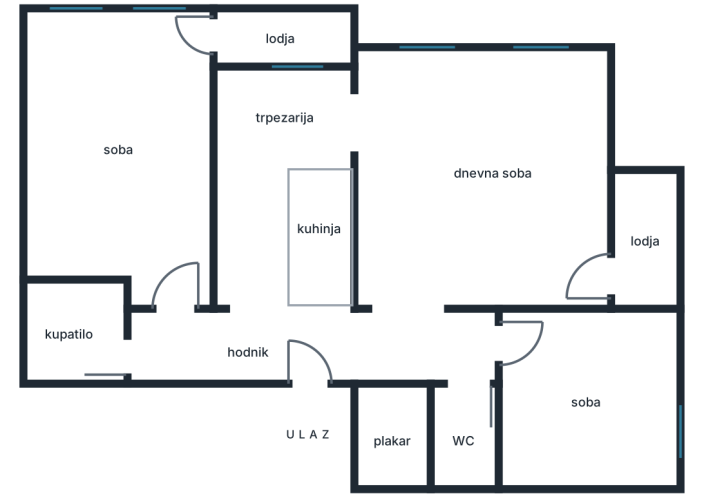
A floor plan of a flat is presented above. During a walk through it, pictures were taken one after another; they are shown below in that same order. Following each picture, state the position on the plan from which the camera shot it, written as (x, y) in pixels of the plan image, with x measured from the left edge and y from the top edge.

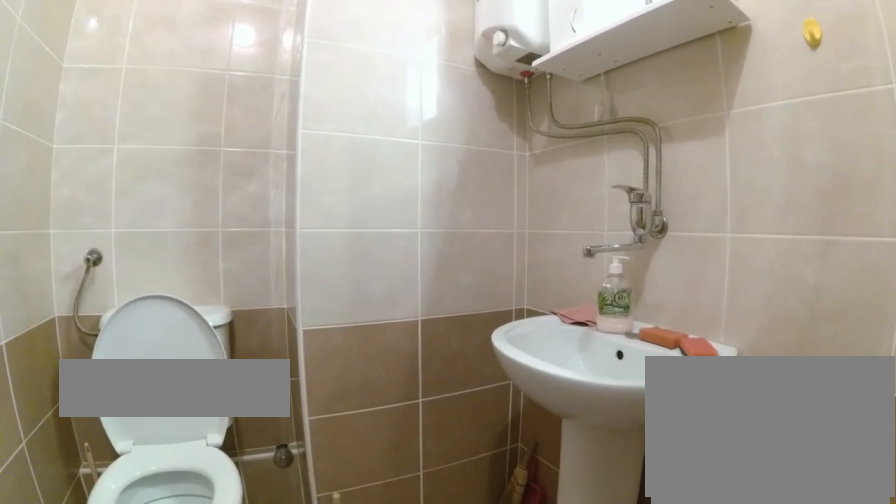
(460, 385)
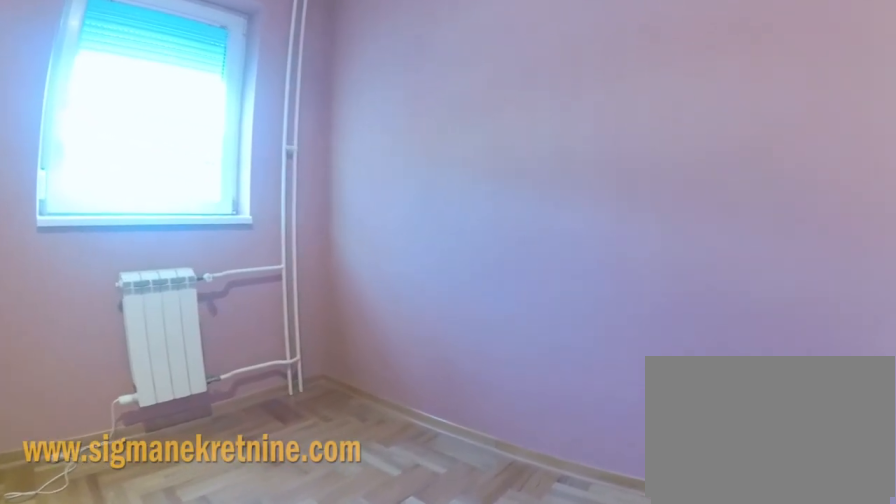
(549, 411)
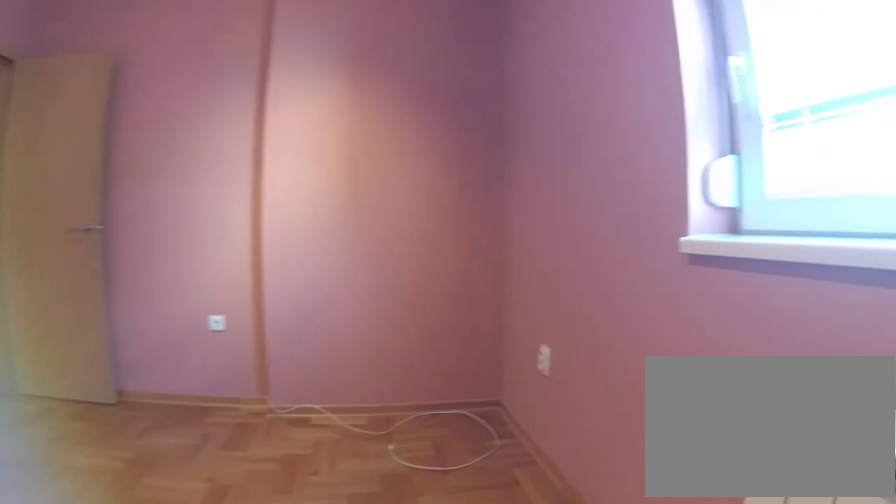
(637, 466)
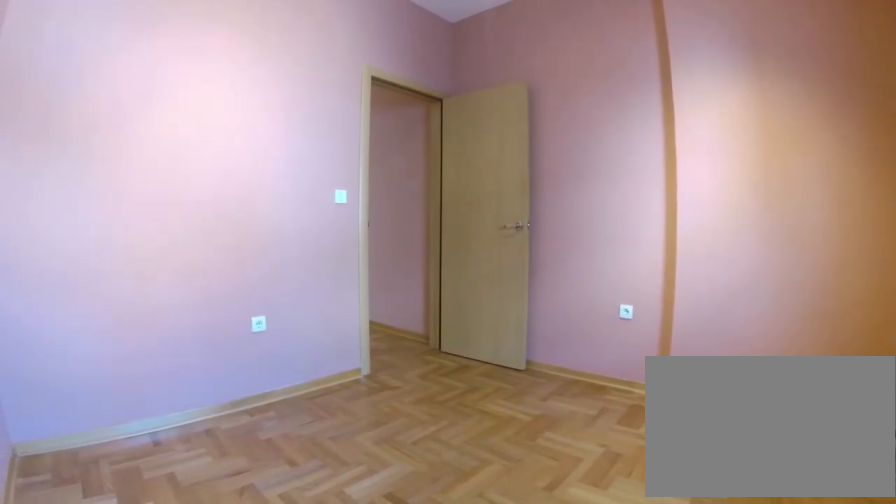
(652, 460)
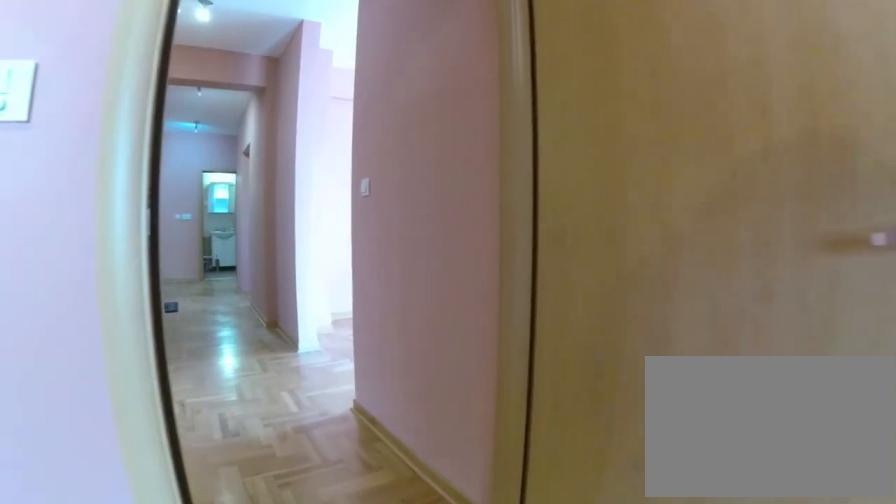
(539, 365)
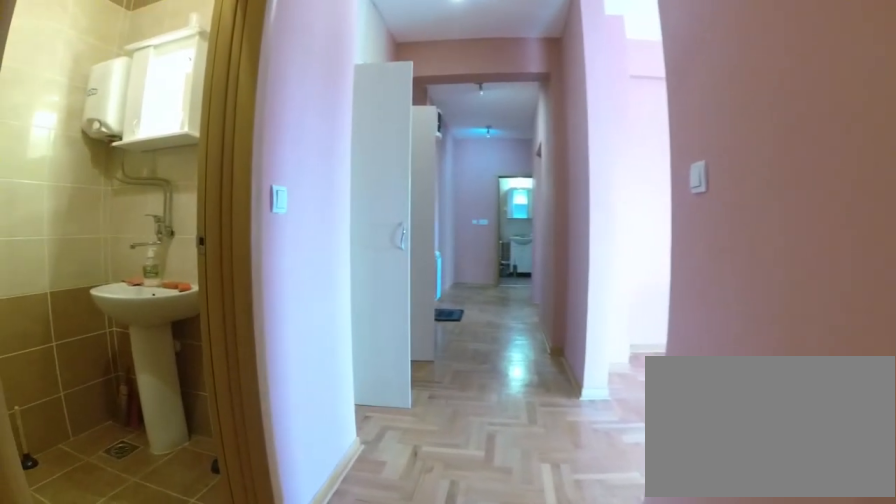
(499, 345)
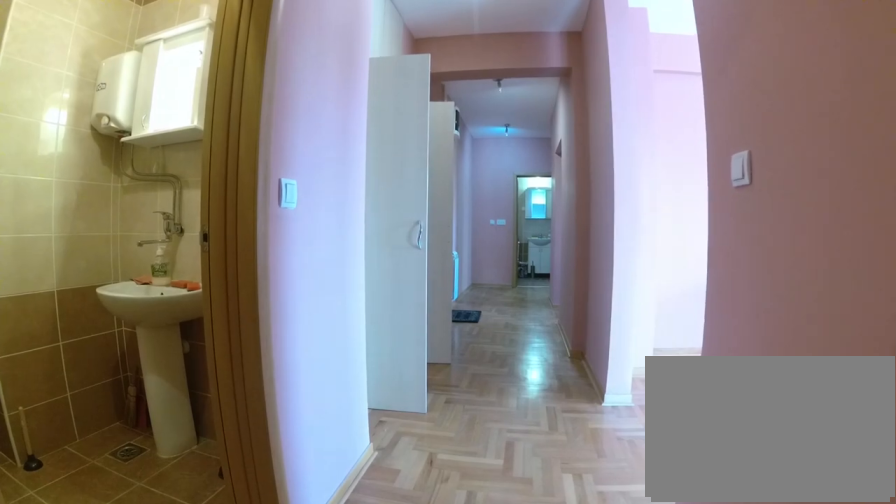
(484, 345)
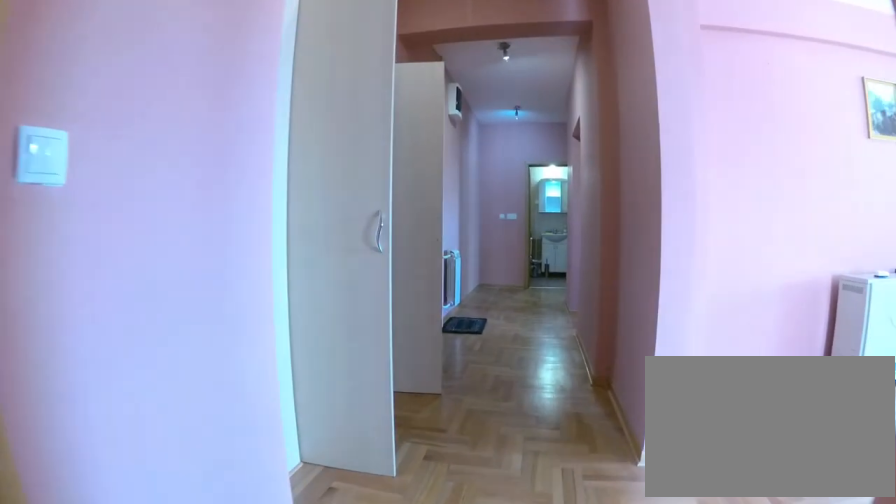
(455, 344)
